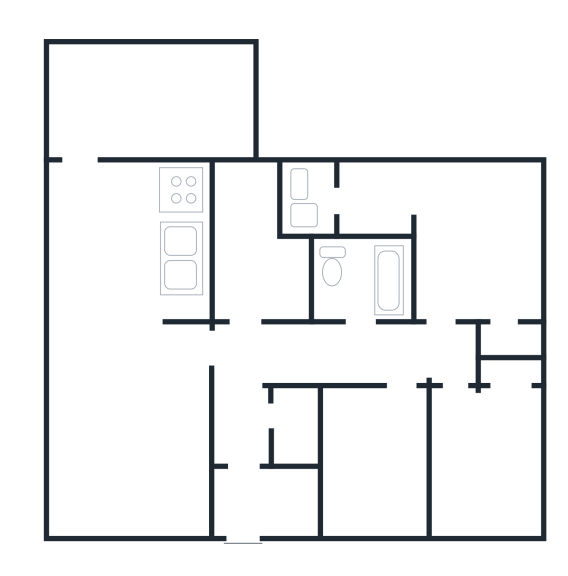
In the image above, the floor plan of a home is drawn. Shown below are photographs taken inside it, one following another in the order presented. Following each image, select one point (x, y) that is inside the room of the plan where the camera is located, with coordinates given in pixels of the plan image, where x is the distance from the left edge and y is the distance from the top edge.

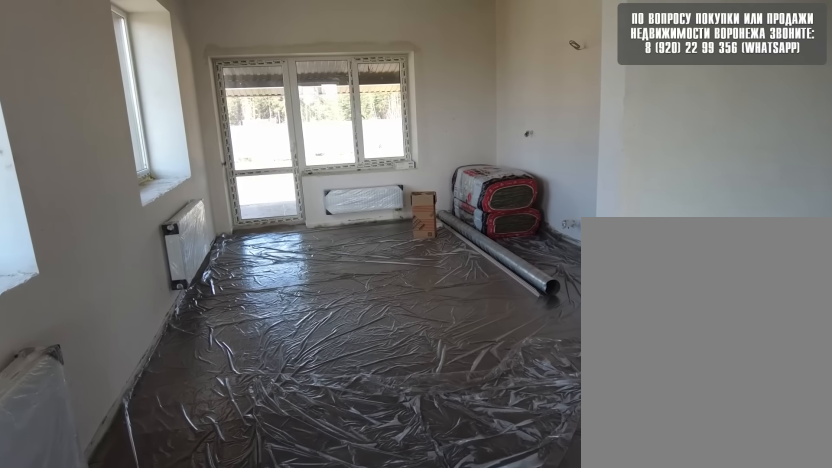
(121, 321)
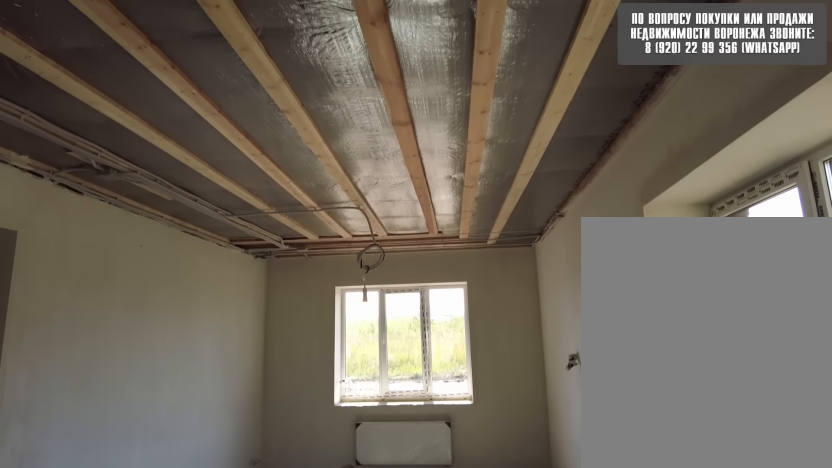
(121, 315)
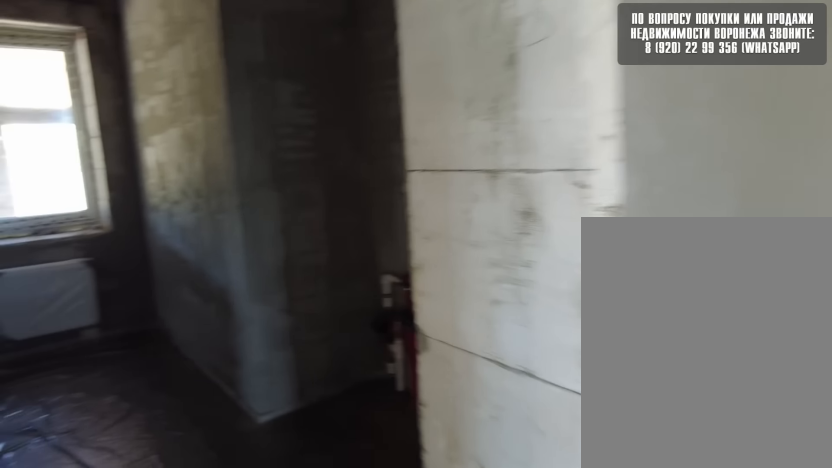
(252, 345)
